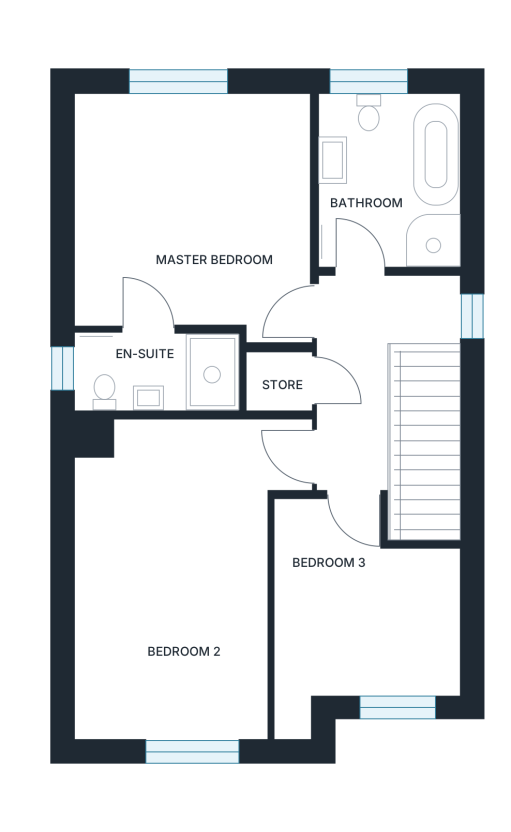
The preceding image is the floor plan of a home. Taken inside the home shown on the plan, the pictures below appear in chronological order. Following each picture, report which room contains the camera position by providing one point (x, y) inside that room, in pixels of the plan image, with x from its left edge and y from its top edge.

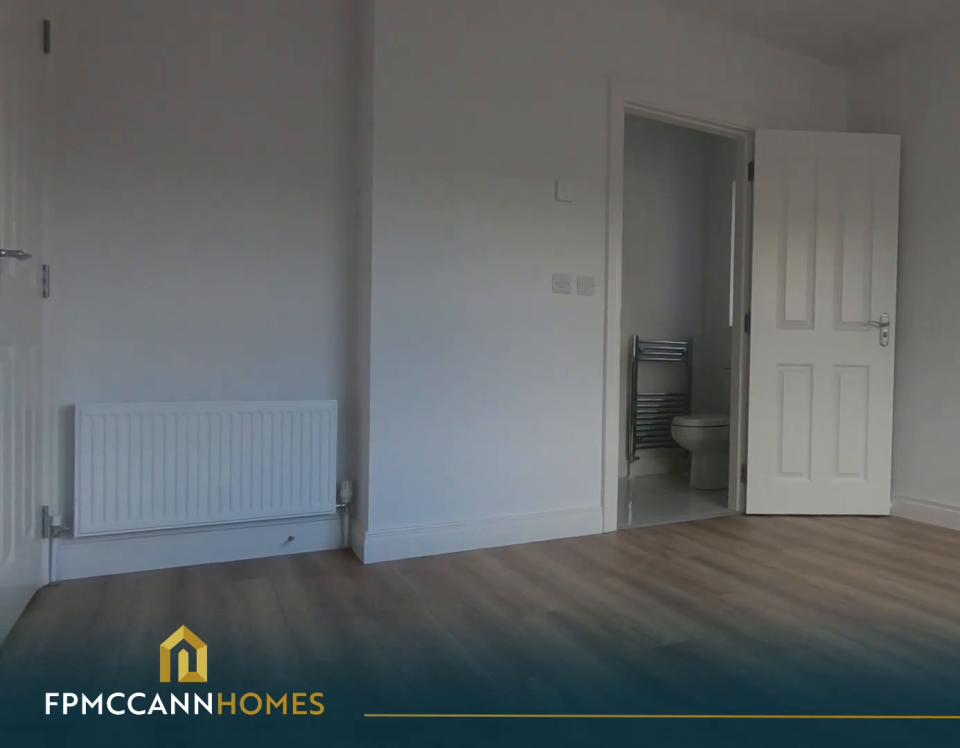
(193, 210)
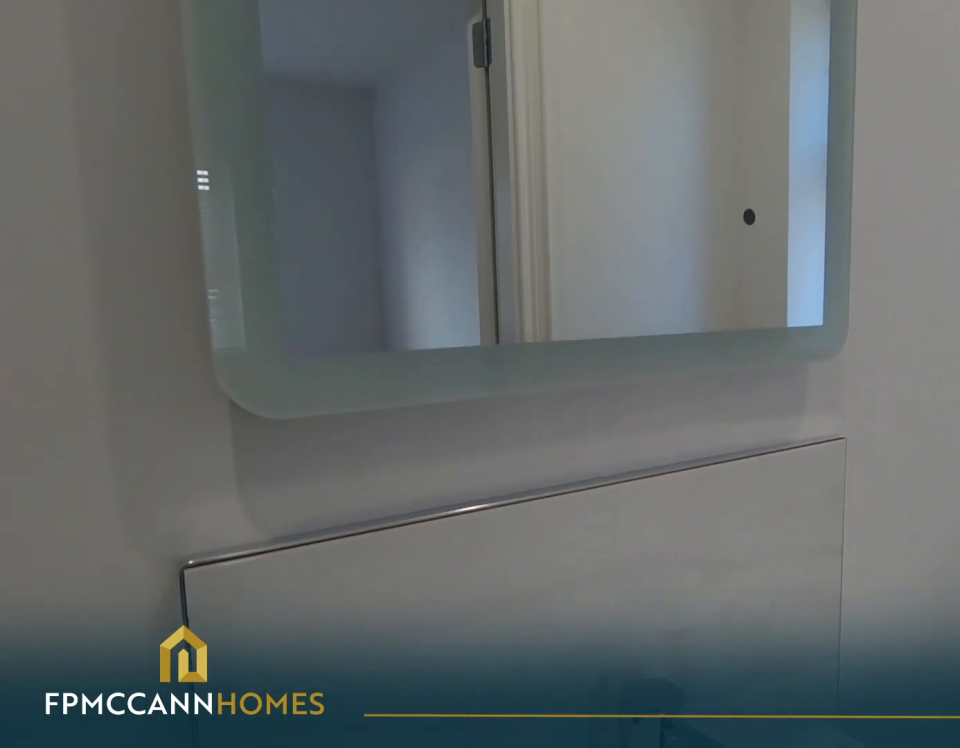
(142, 372)
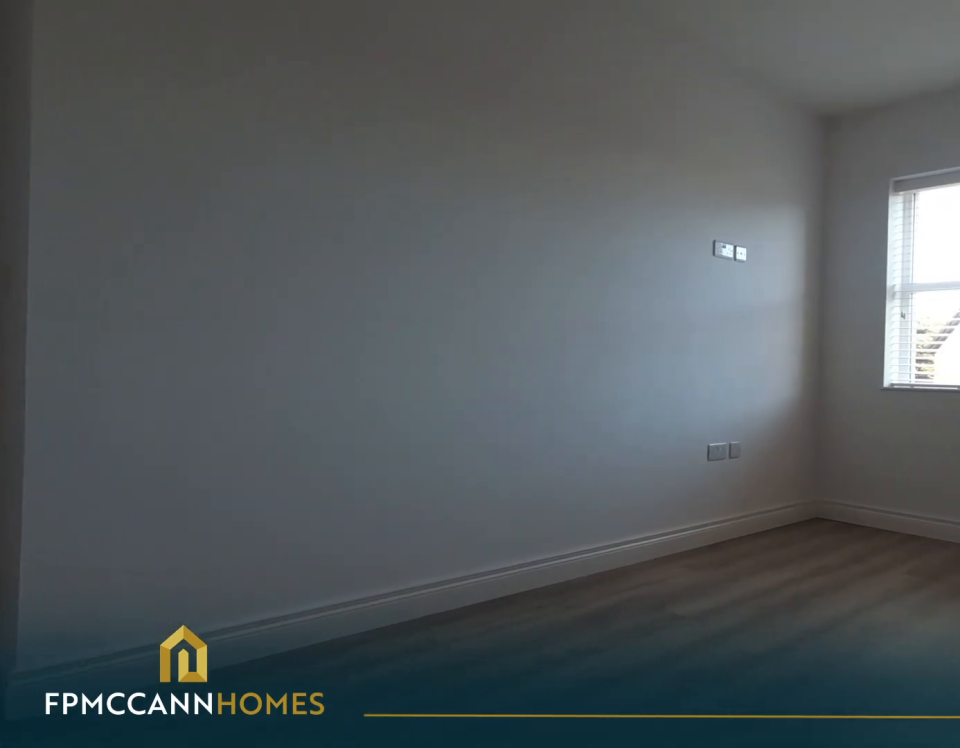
(182, 590)
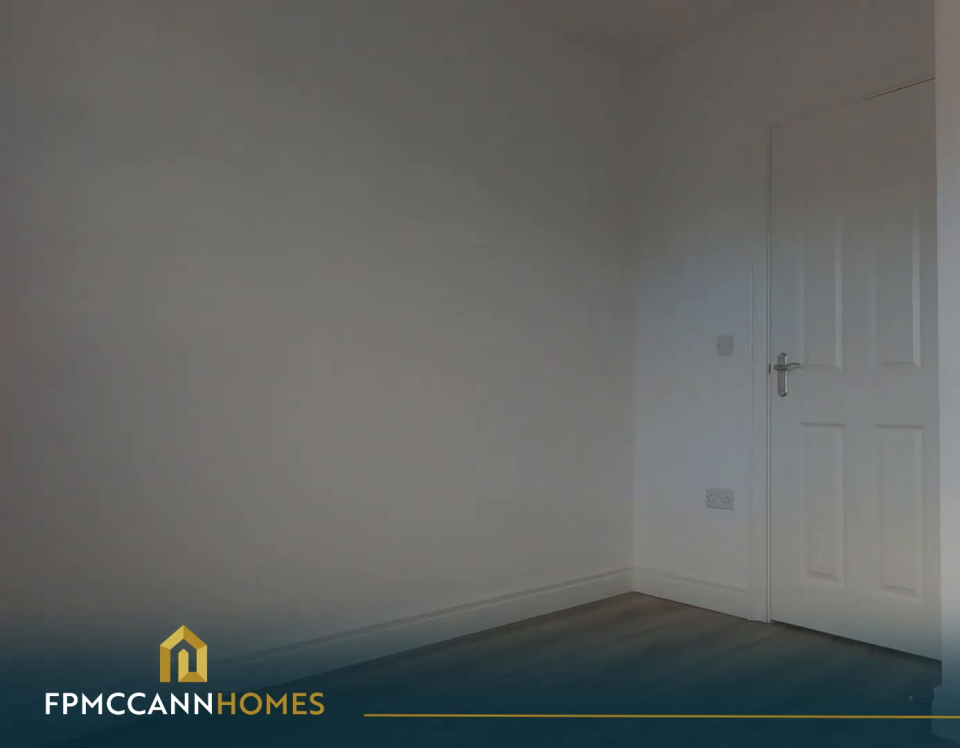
(366, 621)
